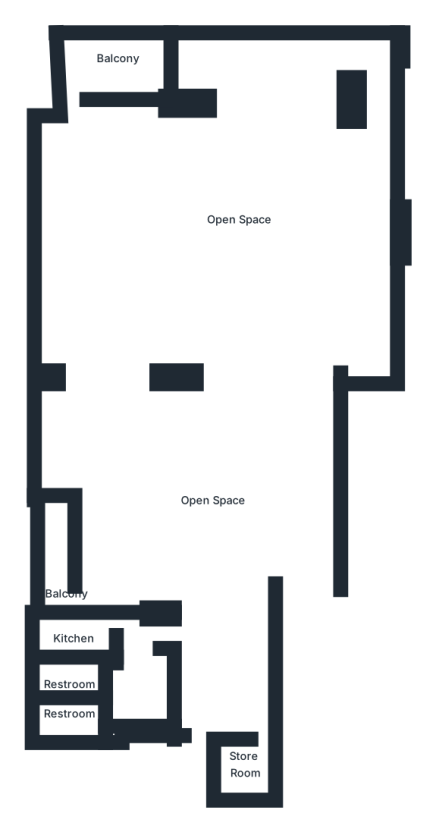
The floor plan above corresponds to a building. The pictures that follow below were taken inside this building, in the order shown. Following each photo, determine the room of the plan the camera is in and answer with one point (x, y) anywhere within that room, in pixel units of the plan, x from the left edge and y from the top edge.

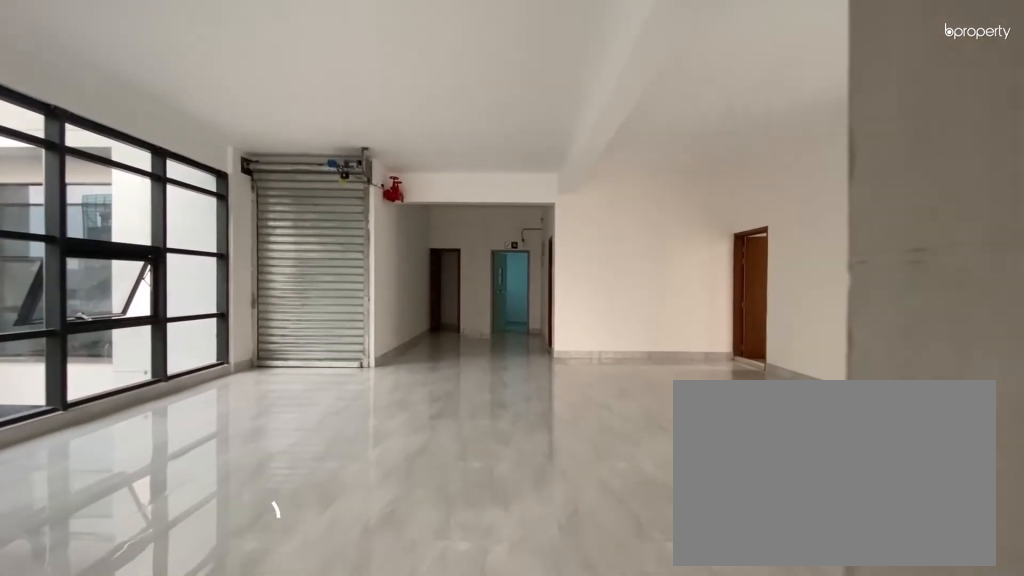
(194, 470)
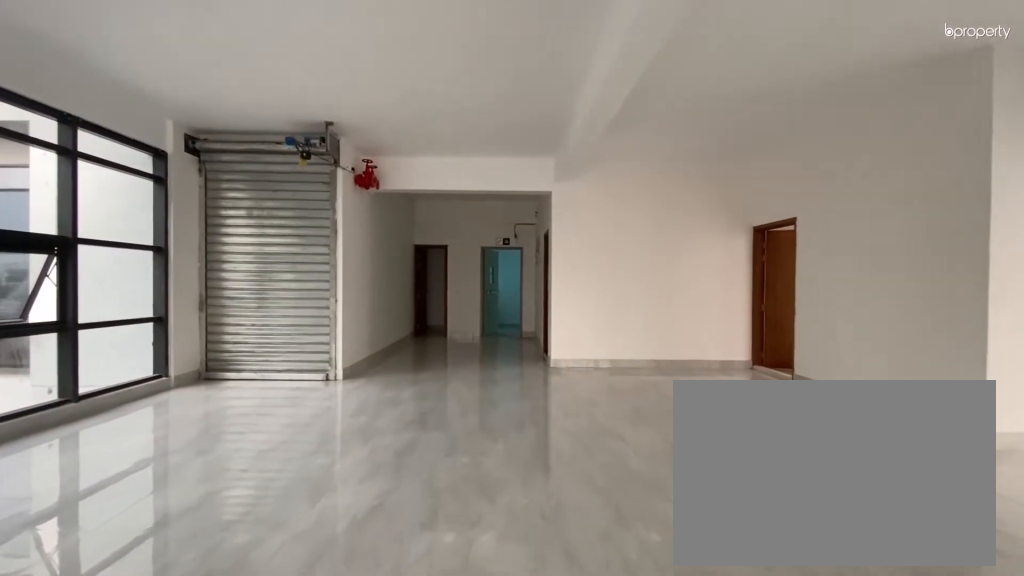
(194, 470)
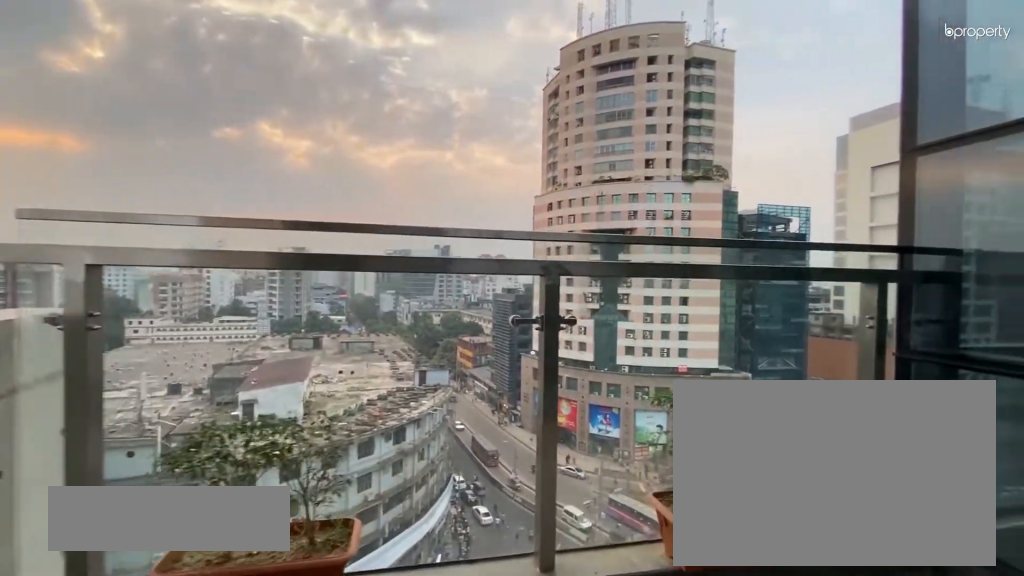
(103, 66)
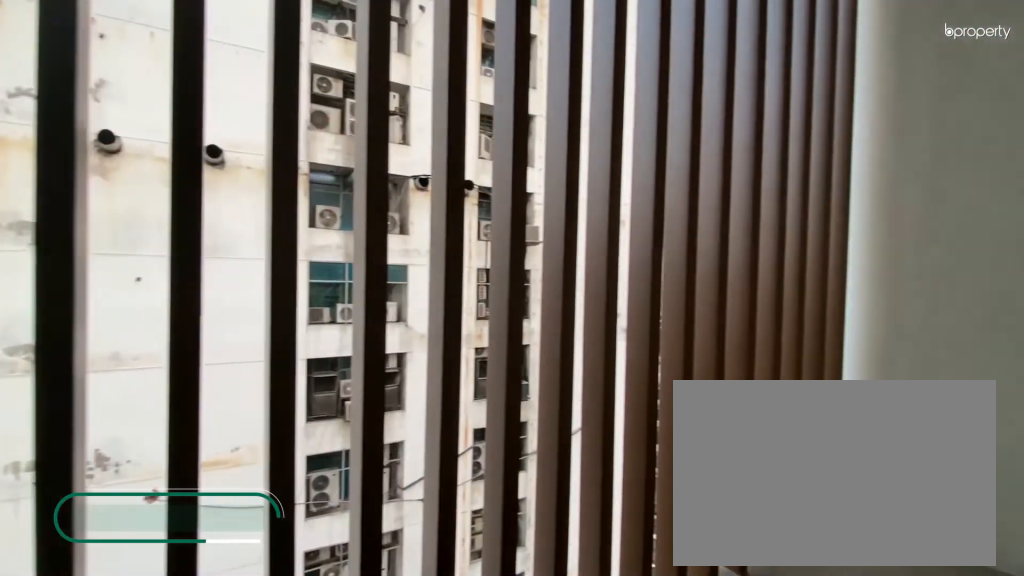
(56, 569)
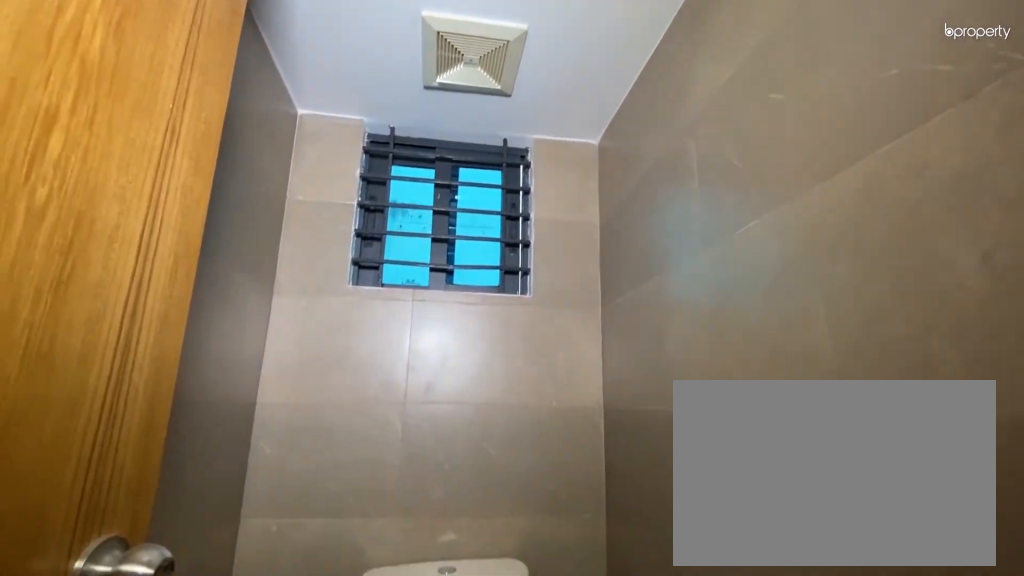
(69, 685)
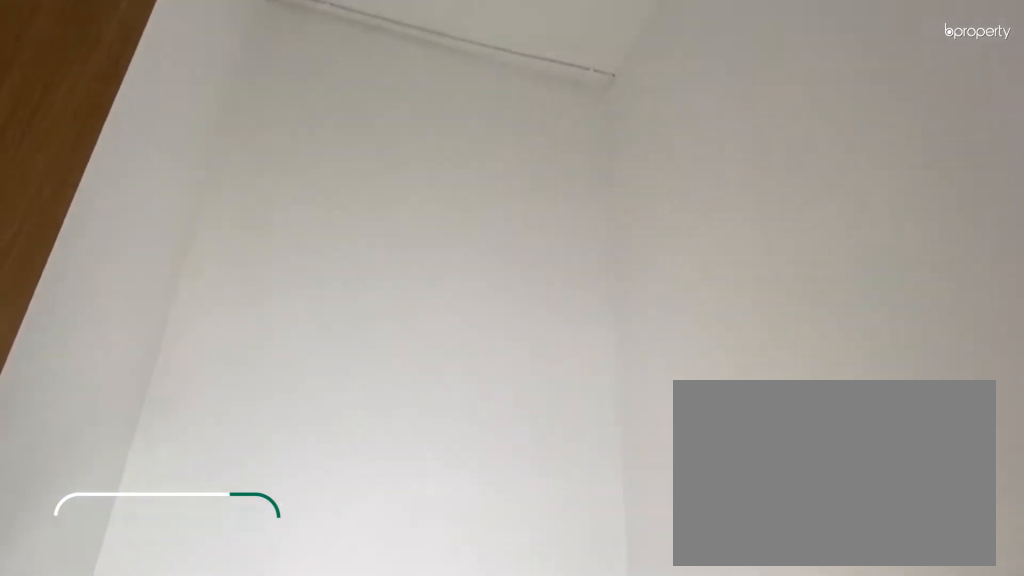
(248, 763)
